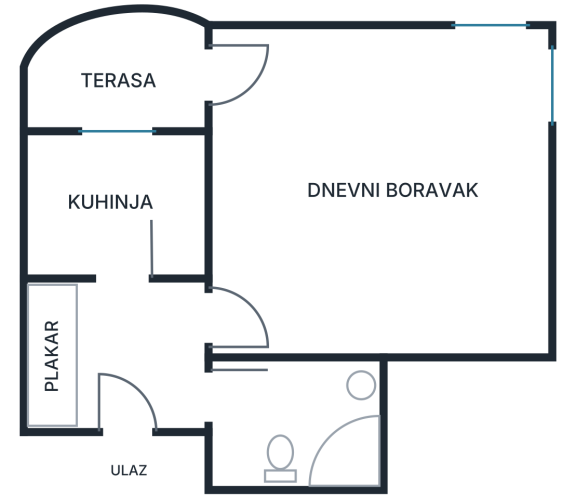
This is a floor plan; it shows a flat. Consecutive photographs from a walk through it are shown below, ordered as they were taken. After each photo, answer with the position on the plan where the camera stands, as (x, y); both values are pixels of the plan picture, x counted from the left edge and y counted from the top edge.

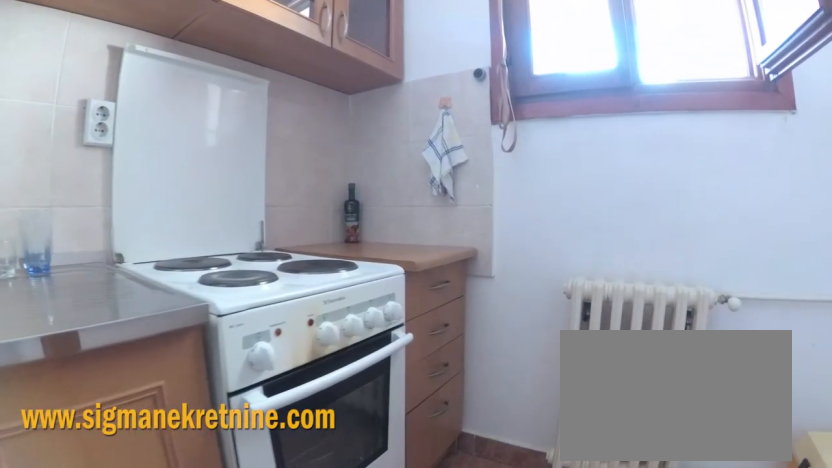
(129, 256)
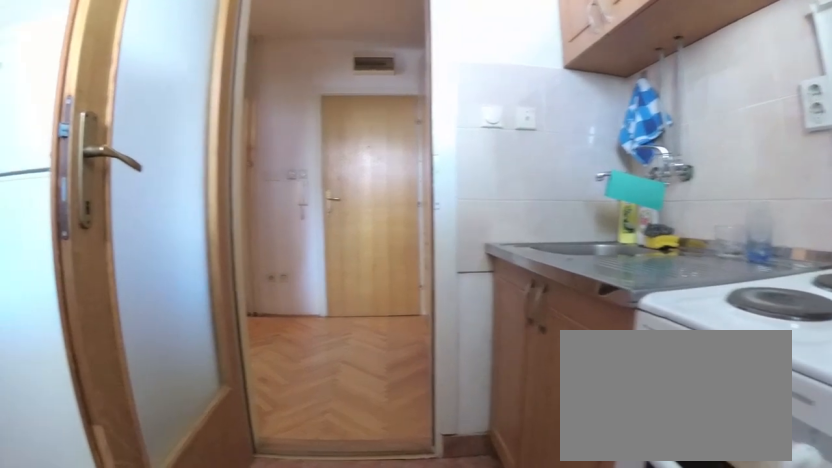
(130, 166)
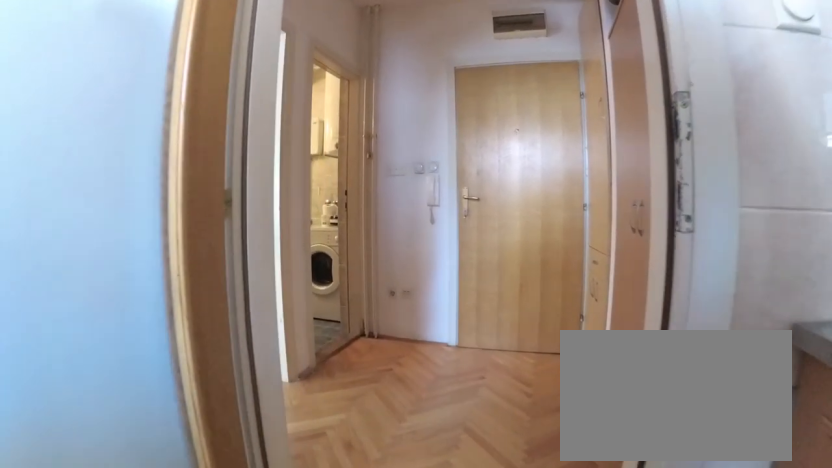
(129, 217)
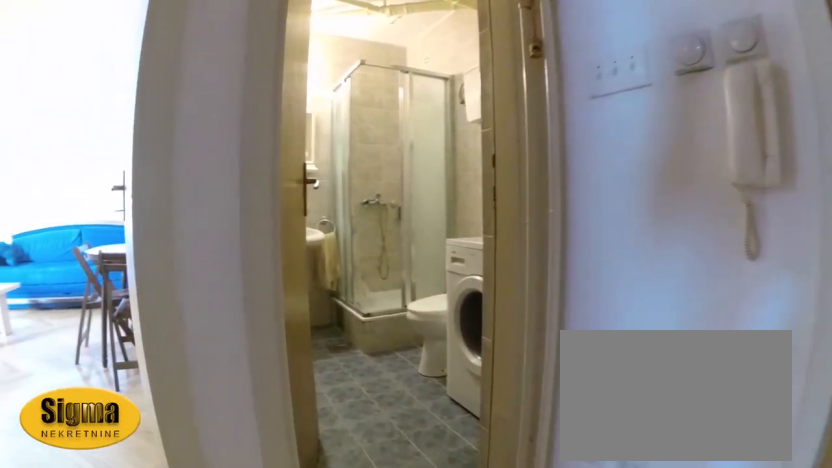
(136, 325)
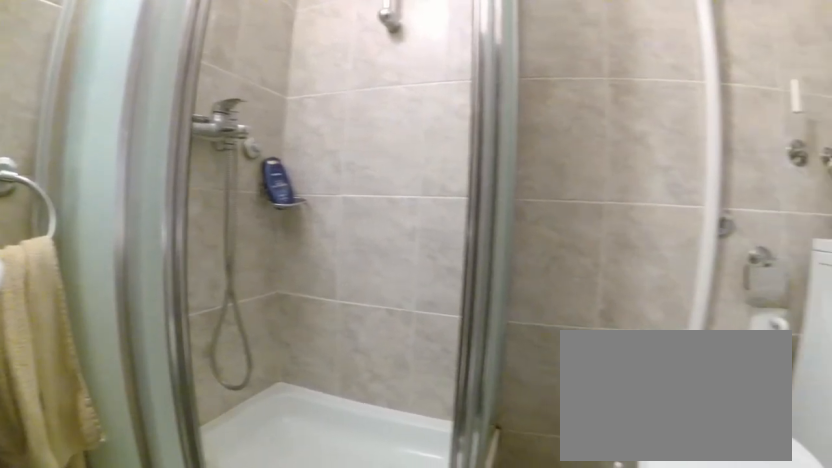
(338, 368)
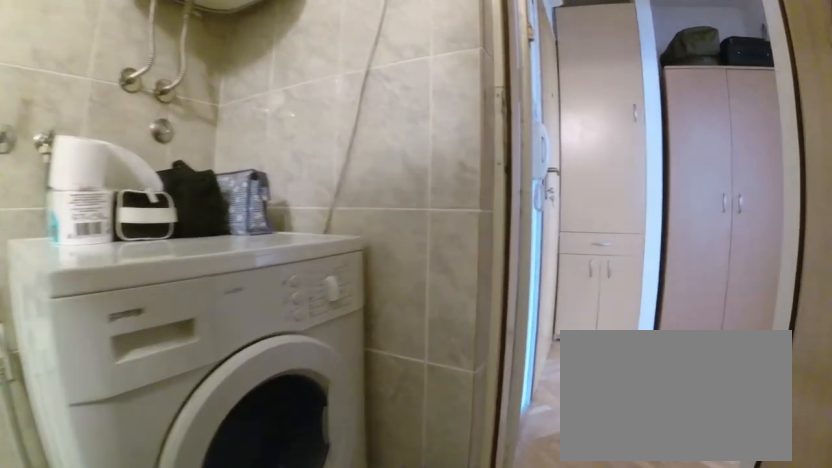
(310, 387)
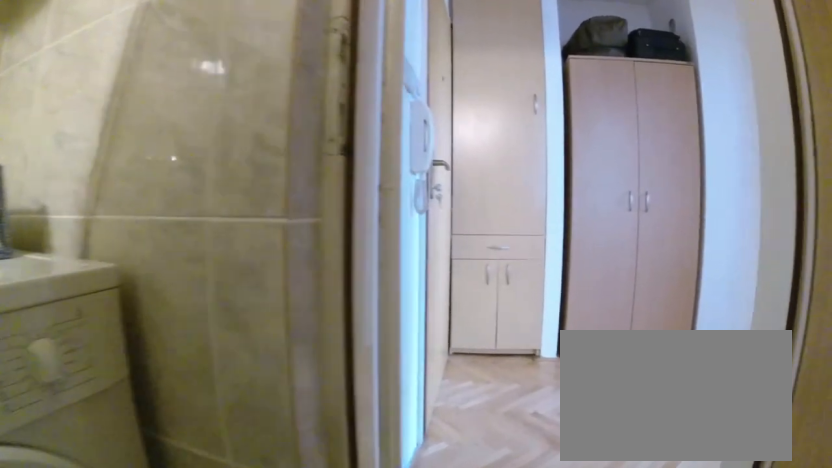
(278, 386)
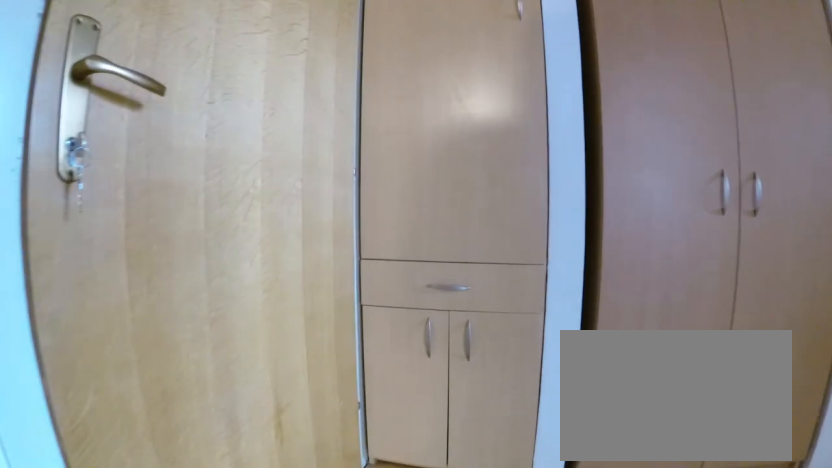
(172, 386)
